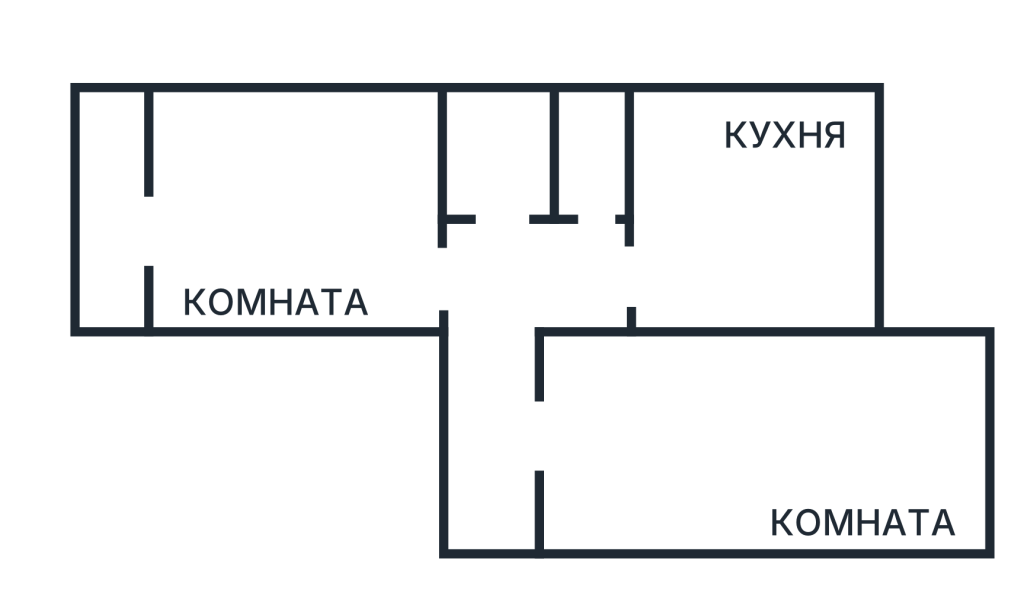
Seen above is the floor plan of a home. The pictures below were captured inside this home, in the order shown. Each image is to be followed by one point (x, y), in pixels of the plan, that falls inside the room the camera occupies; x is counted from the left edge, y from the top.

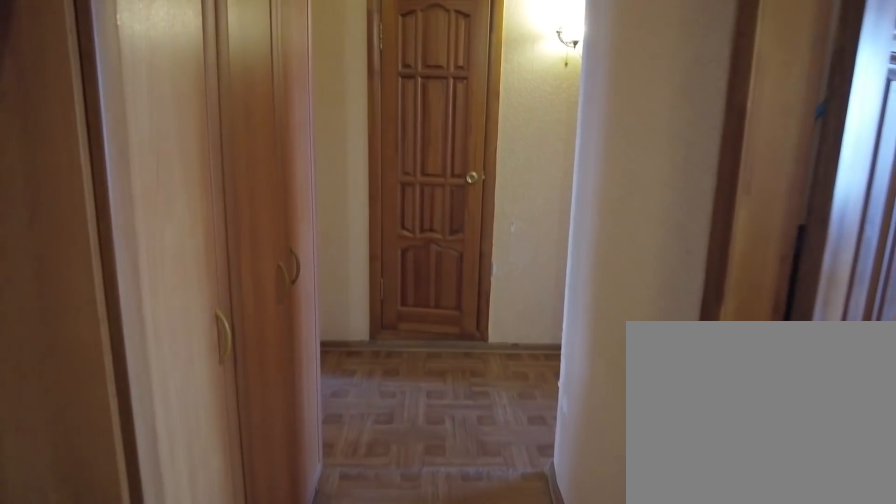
(504, 508)
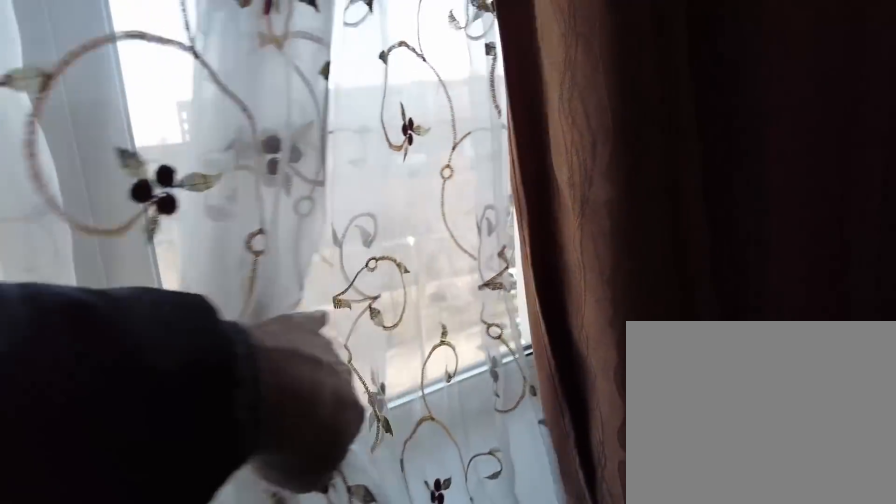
(669, 481)
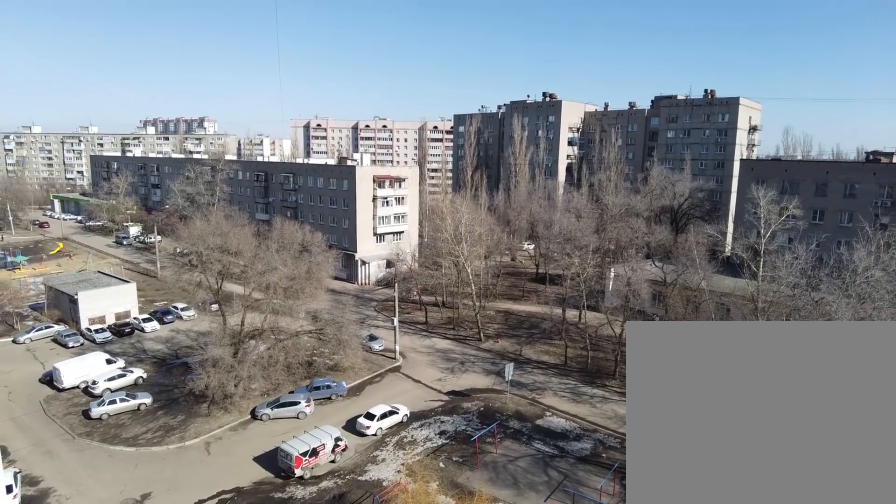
(669, 481)
